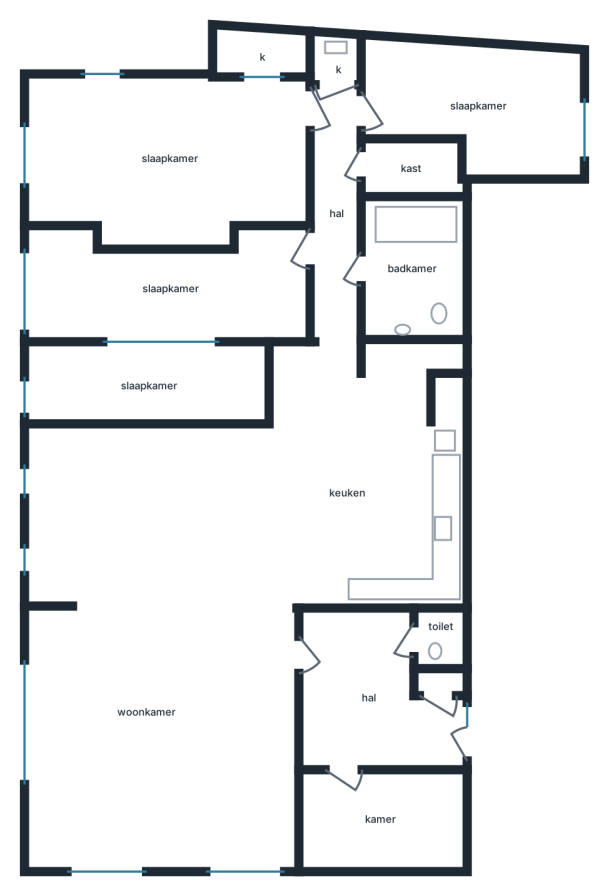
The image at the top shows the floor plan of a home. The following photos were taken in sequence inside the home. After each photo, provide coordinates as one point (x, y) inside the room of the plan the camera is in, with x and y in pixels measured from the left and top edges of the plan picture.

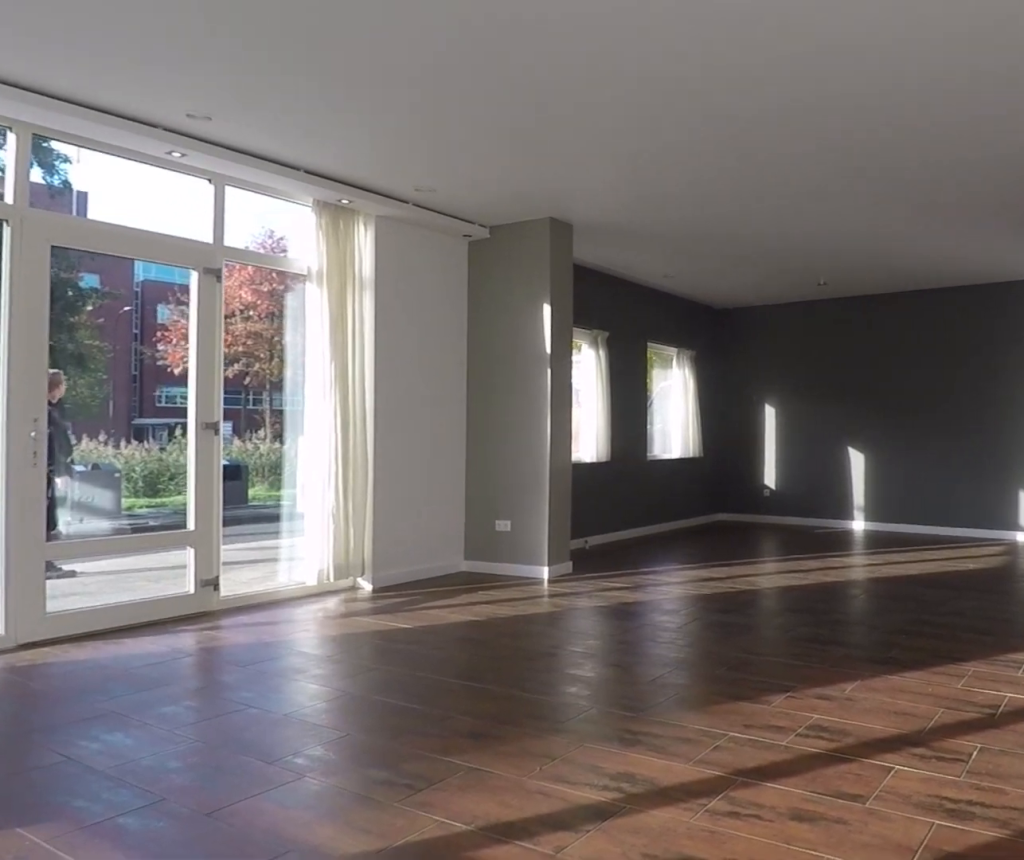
(160, 650)
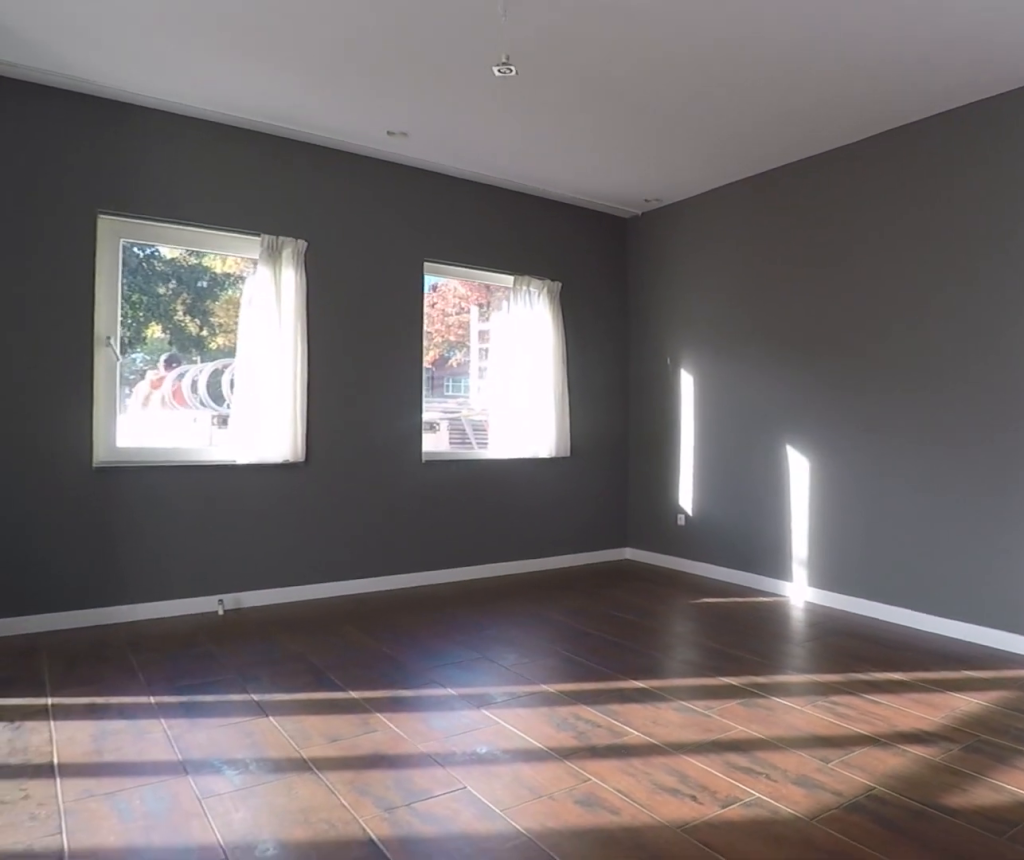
(160, 650)
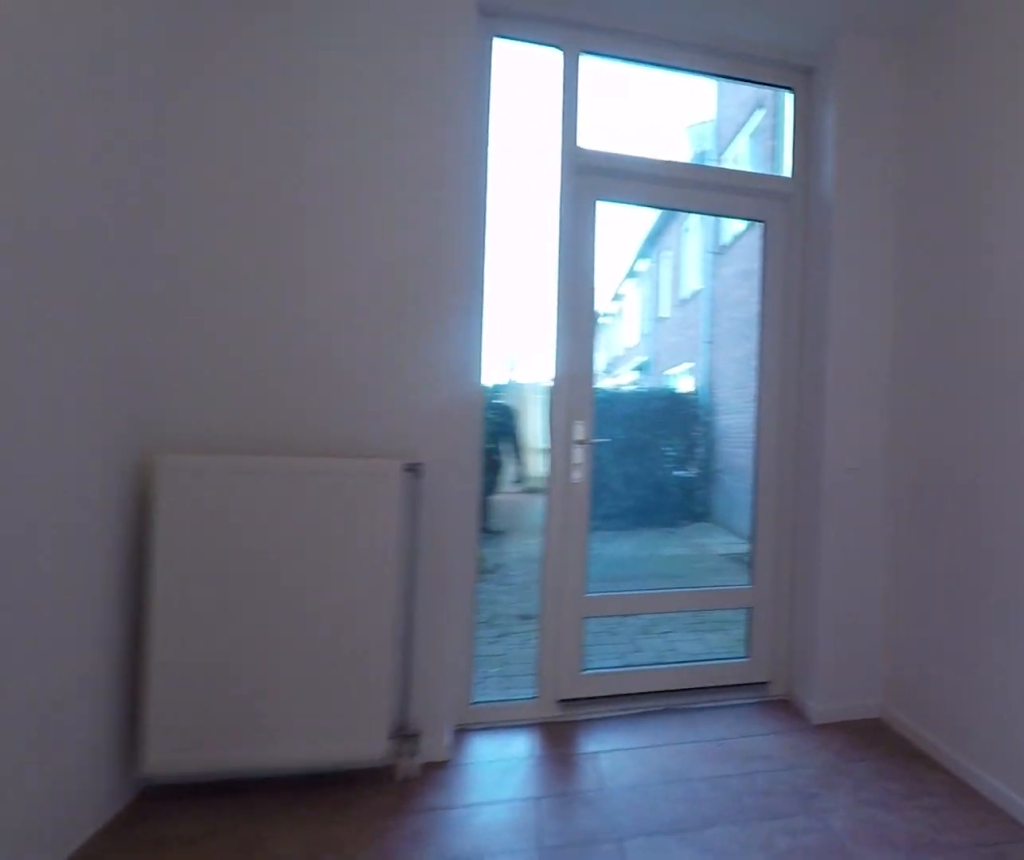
(477, 104)
